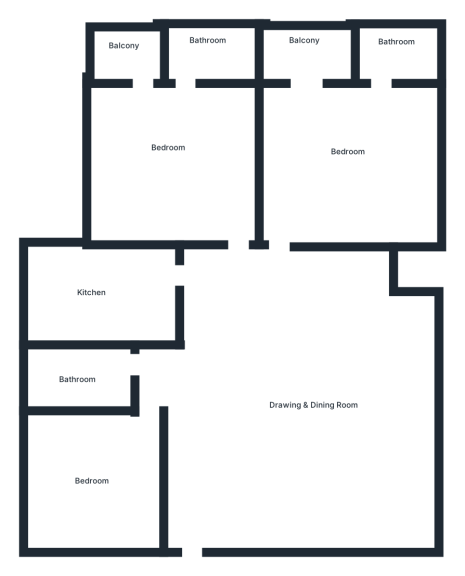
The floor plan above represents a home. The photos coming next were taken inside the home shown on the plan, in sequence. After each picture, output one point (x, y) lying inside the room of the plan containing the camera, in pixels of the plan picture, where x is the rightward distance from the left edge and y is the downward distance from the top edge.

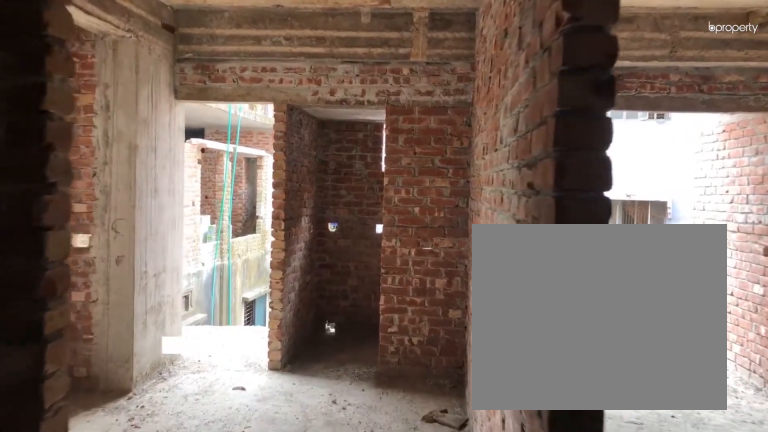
(235, 247)
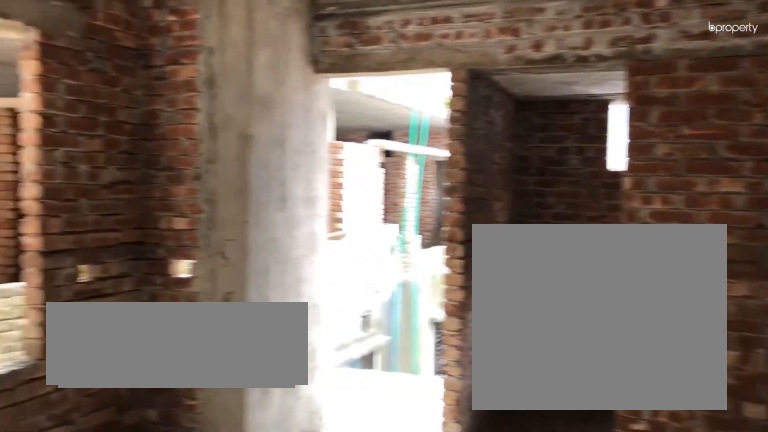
(175, 161)
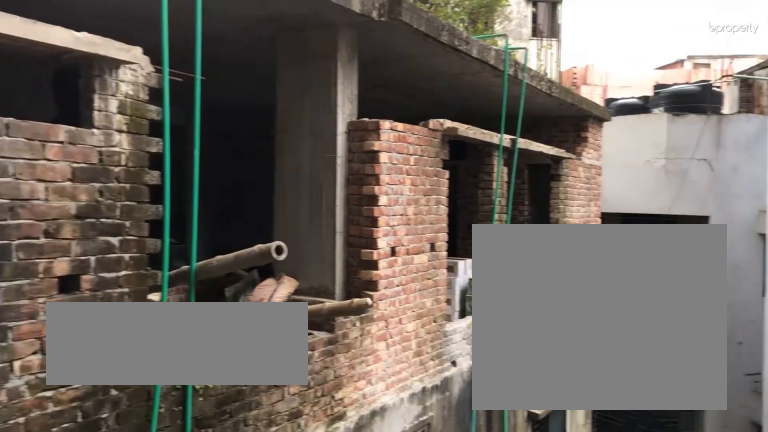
(128, 58)
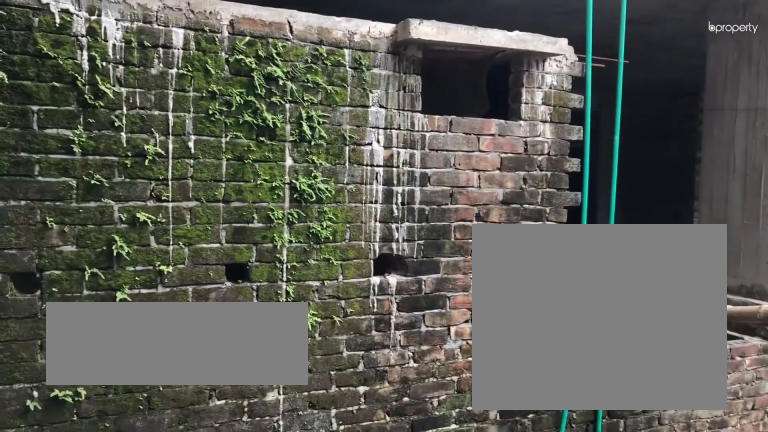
(128, 58)
